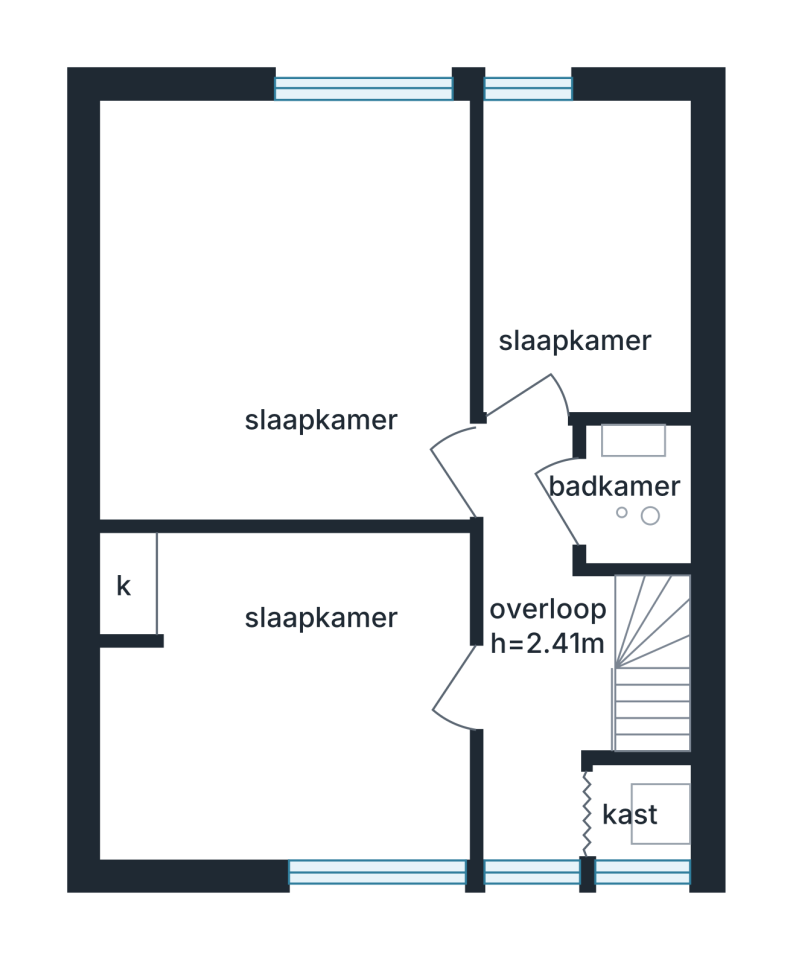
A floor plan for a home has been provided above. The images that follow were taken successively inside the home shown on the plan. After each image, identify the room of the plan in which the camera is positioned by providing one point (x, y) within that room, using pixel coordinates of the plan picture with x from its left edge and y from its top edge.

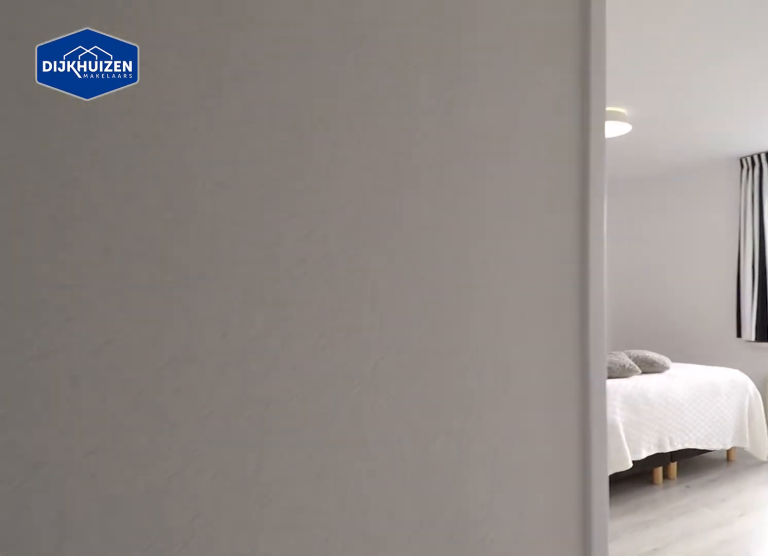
(536, 645)
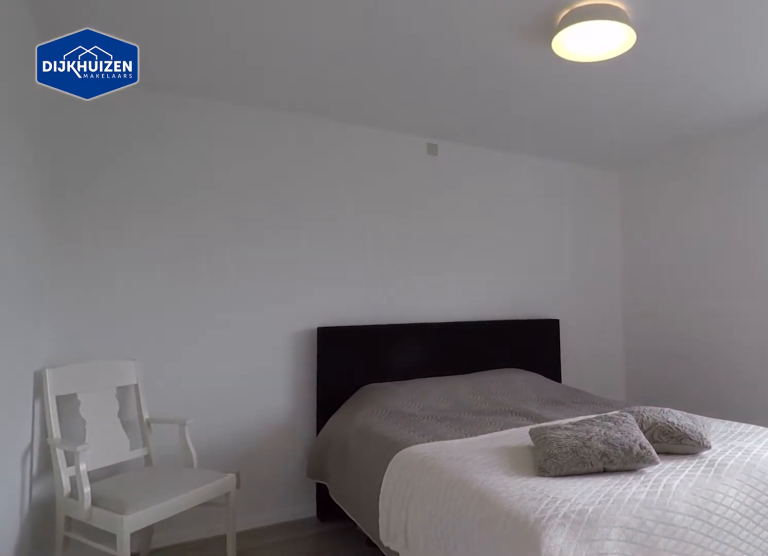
(341, 500)
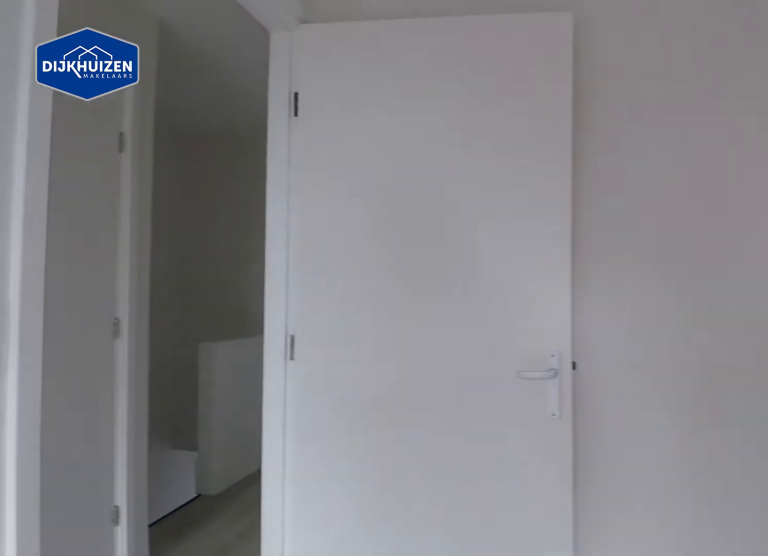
(341, 500)
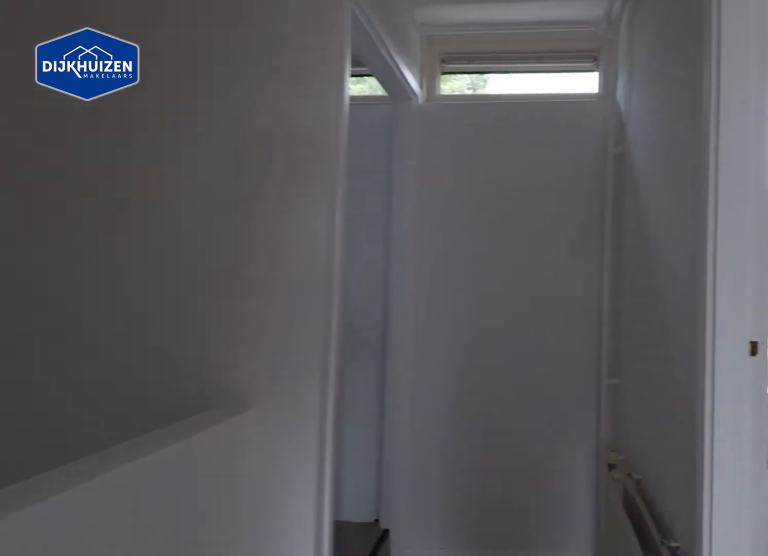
(537, 645)
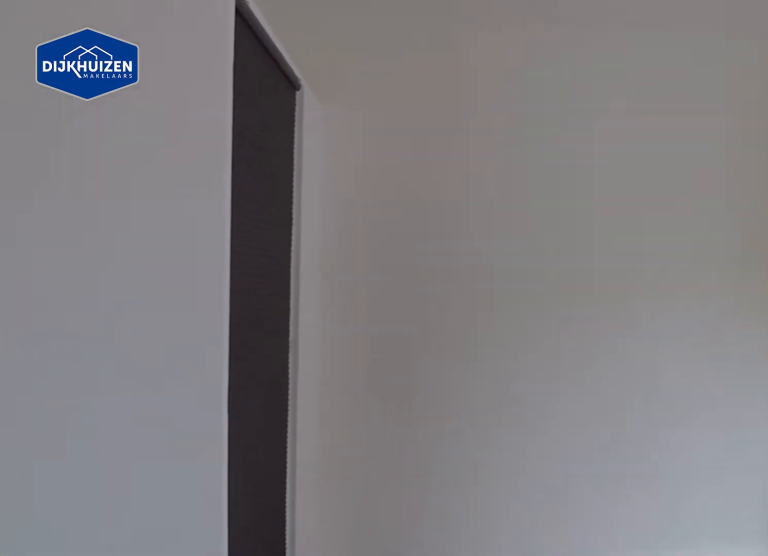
(338, 544)
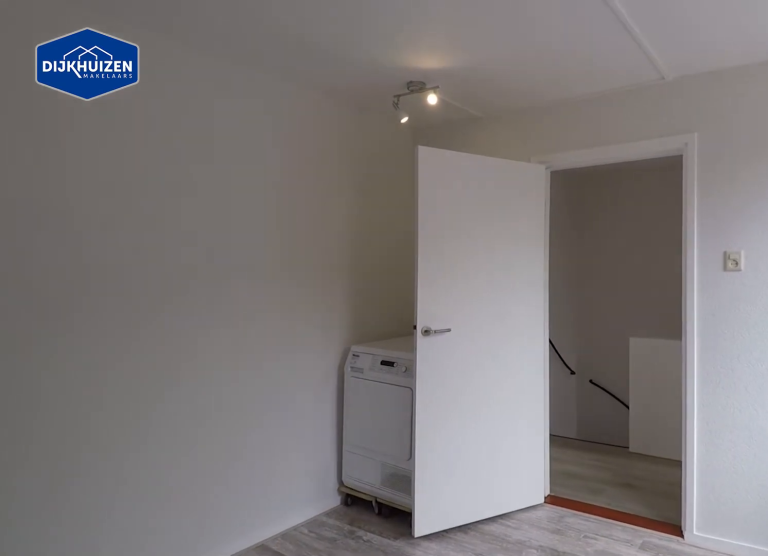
(338, 544)
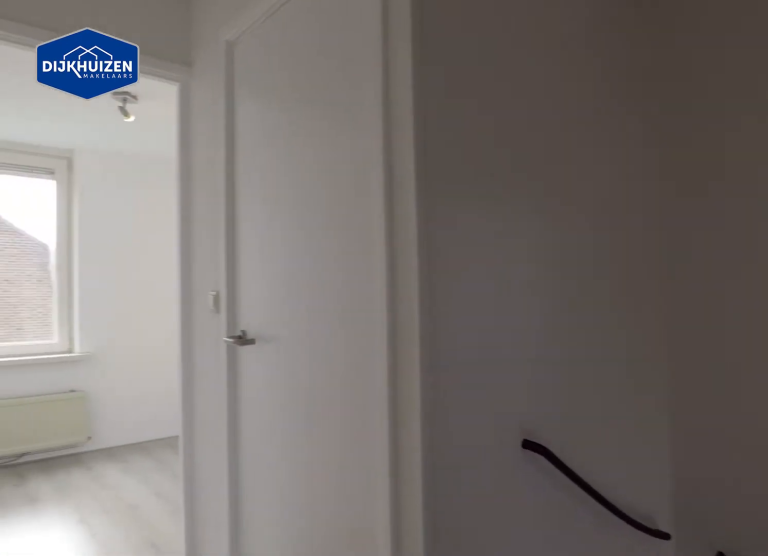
(536, 645)
